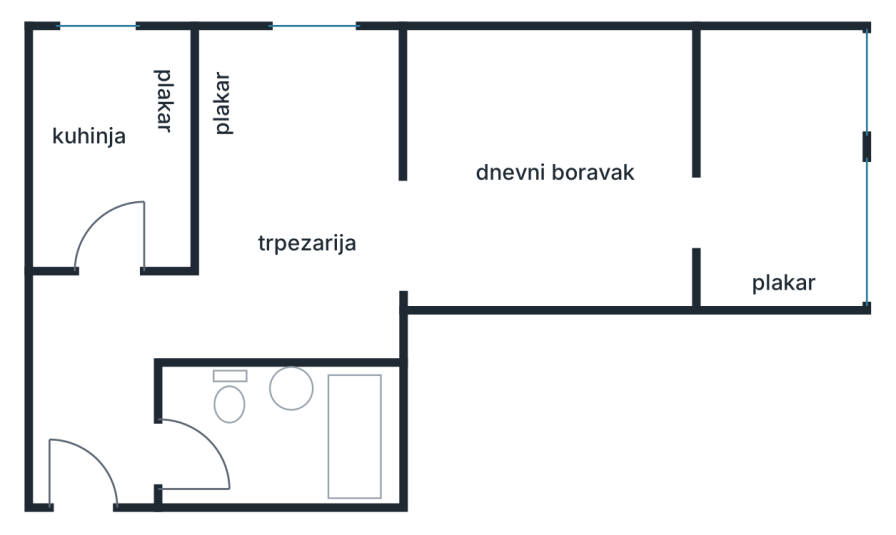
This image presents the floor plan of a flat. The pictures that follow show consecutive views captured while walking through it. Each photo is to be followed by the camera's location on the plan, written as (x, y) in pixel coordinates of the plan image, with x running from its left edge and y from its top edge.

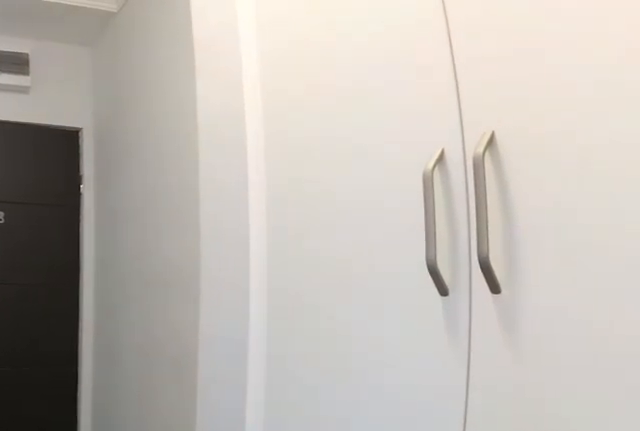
(113, 280)
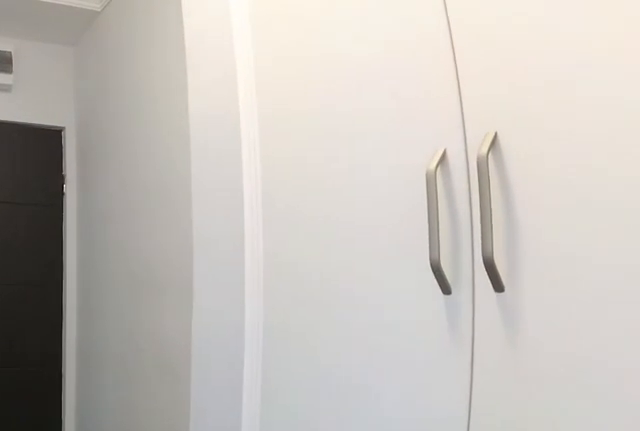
(113, 285)
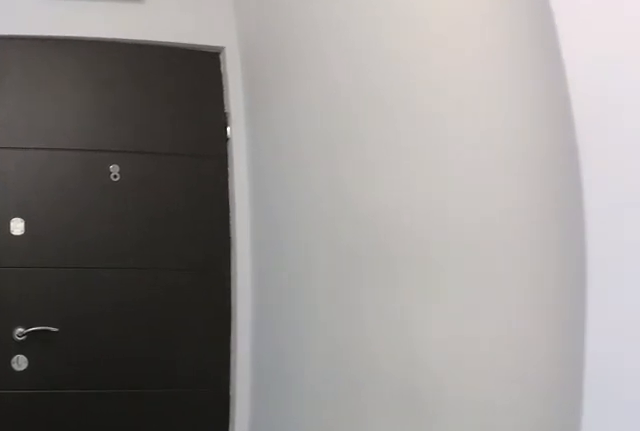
(111, 368)
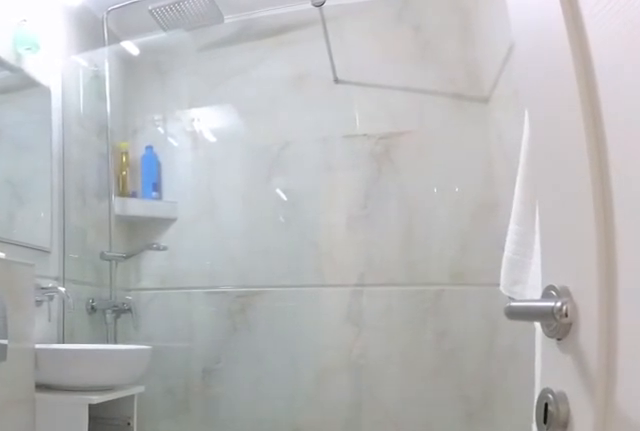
(154, 464)
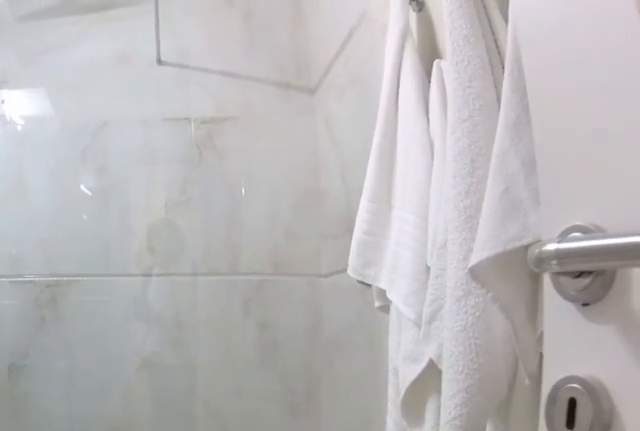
(175, 465)
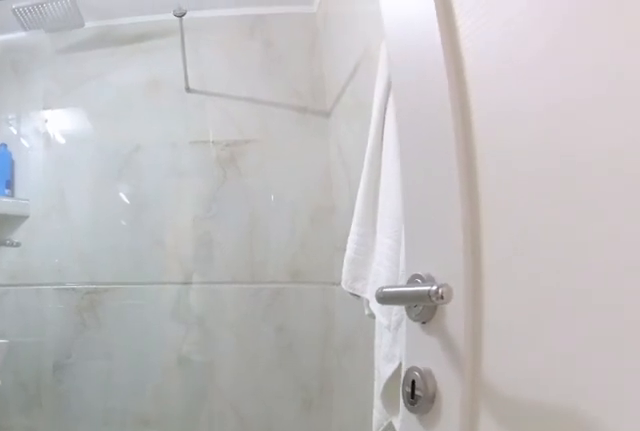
(152, 465)
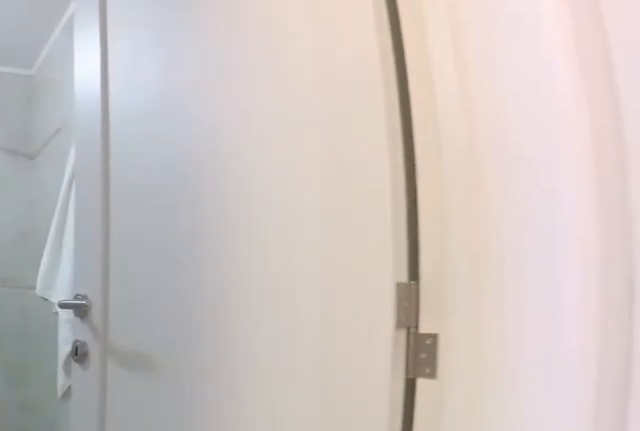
(118, 452)
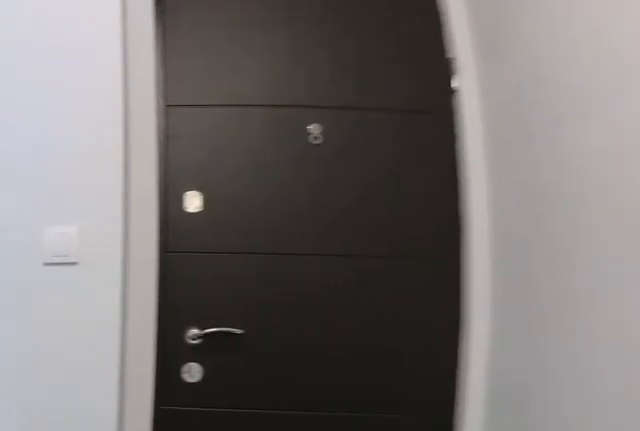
(105, 420)
